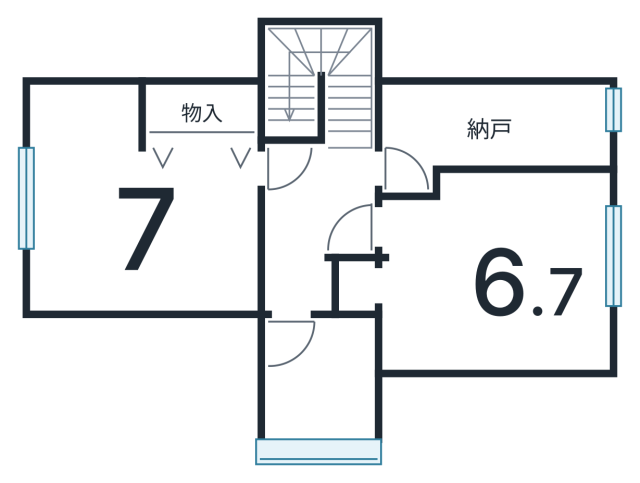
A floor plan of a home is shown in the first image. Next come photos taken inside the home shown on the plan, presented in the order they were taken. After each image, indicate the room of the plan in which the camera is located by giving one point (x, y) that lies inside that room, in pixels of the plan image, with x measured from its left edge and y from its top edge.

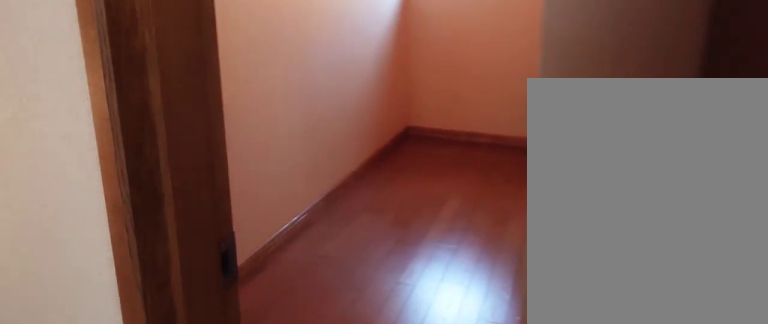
(503, 130)
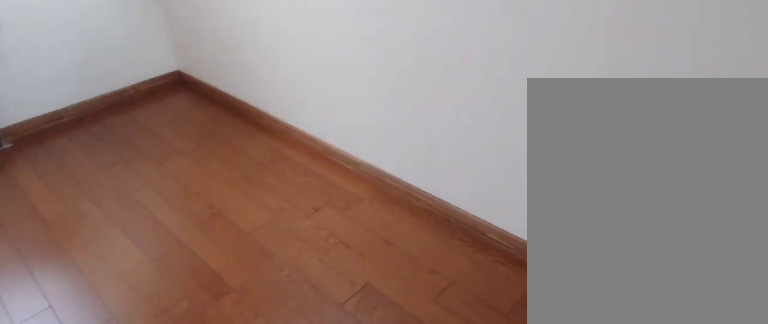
(506, 275)
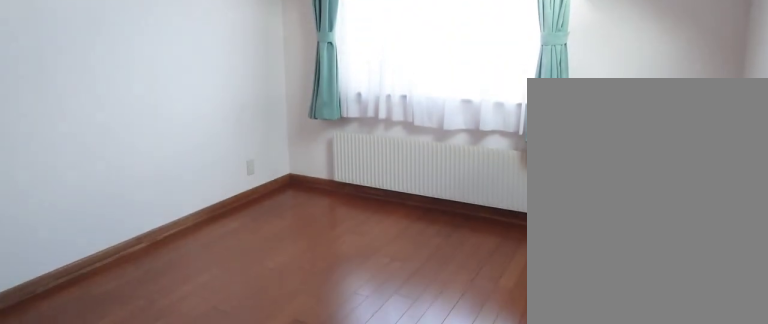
(506, 275)
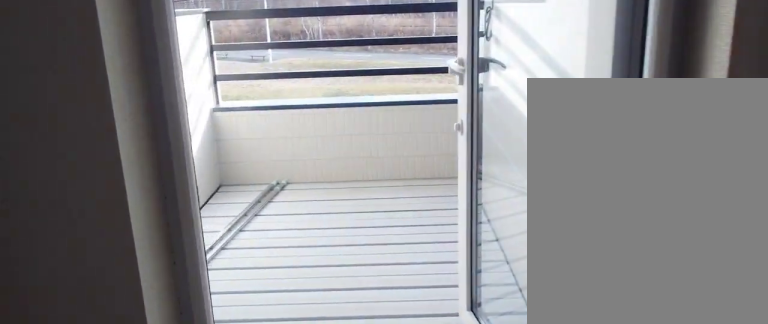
(324, 409)
